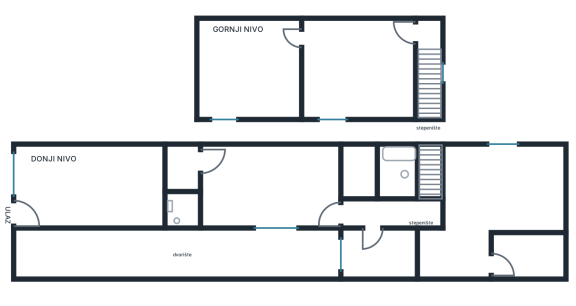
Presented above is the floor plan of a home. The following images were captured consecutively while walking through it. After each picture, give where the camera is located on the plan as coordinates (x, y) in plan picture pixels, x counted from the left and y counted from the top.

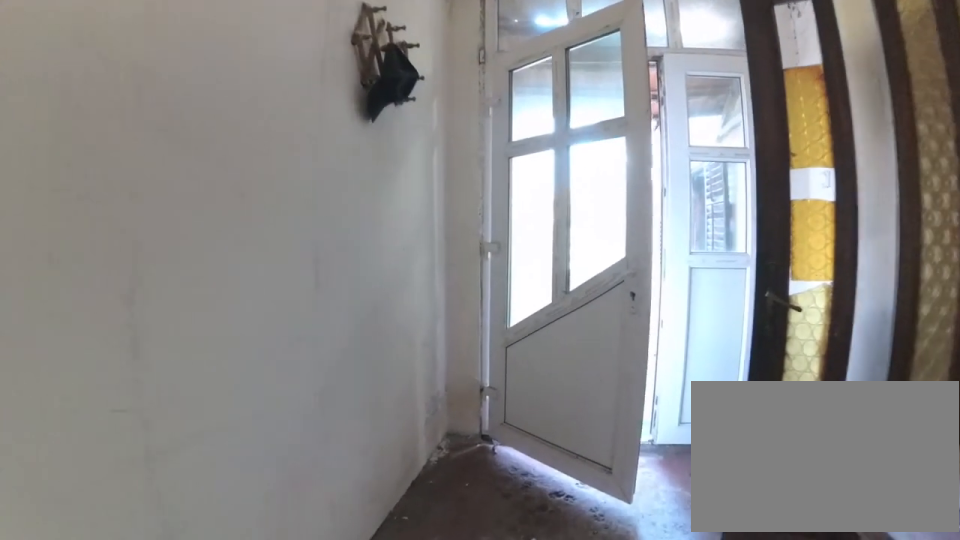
(417, 256)
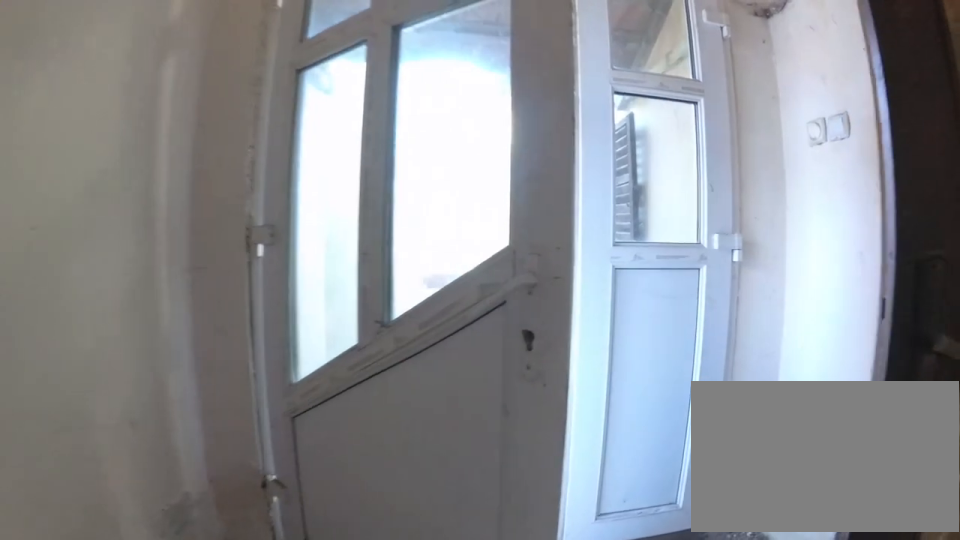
(396, 254)
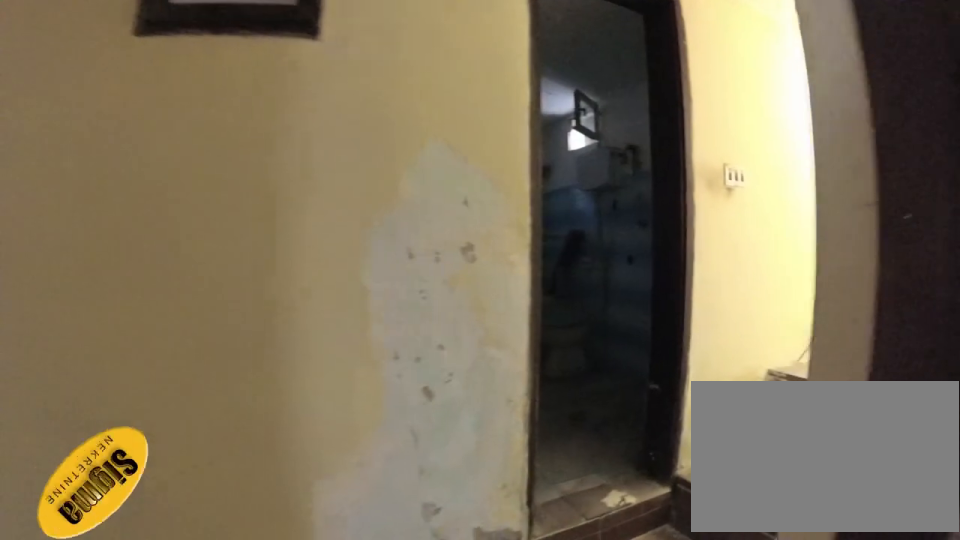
(376, 251)
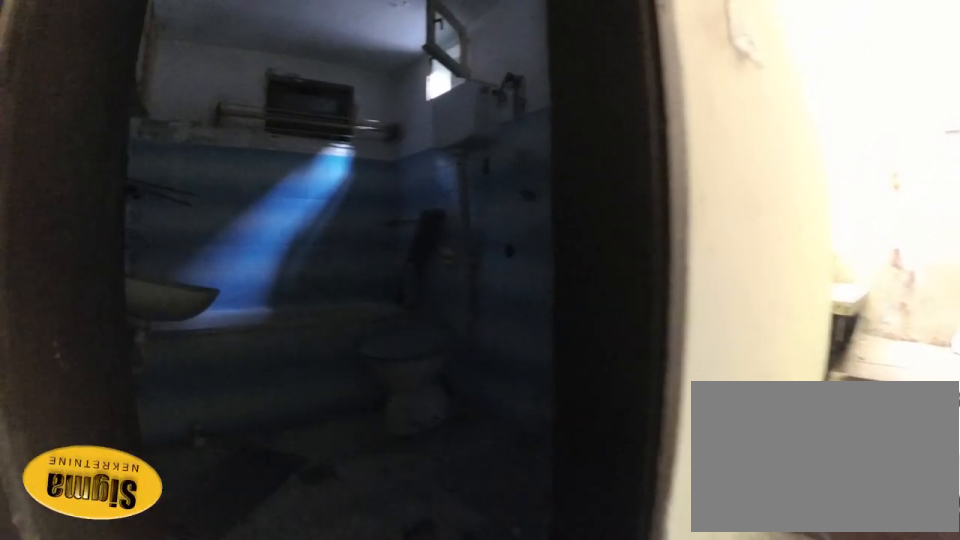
(390, 228)
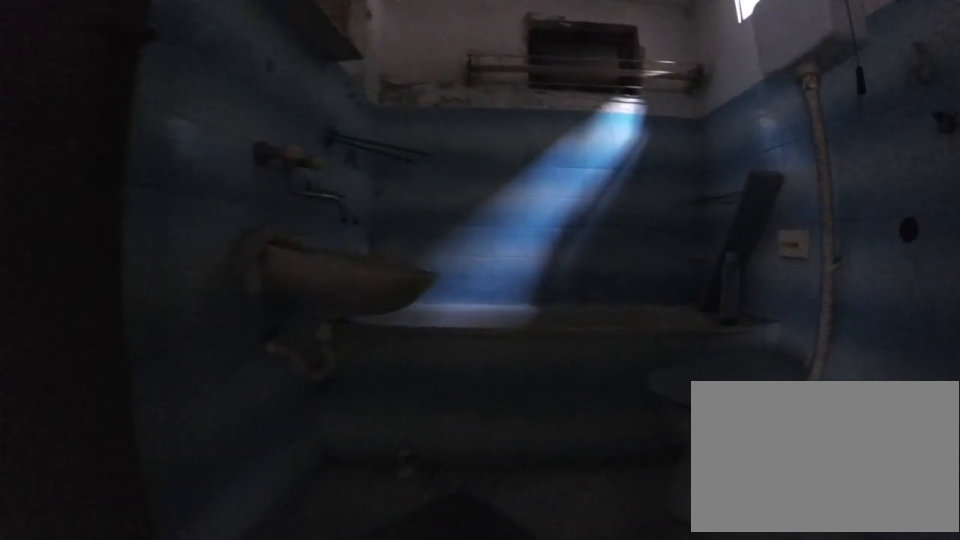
(404, 203)
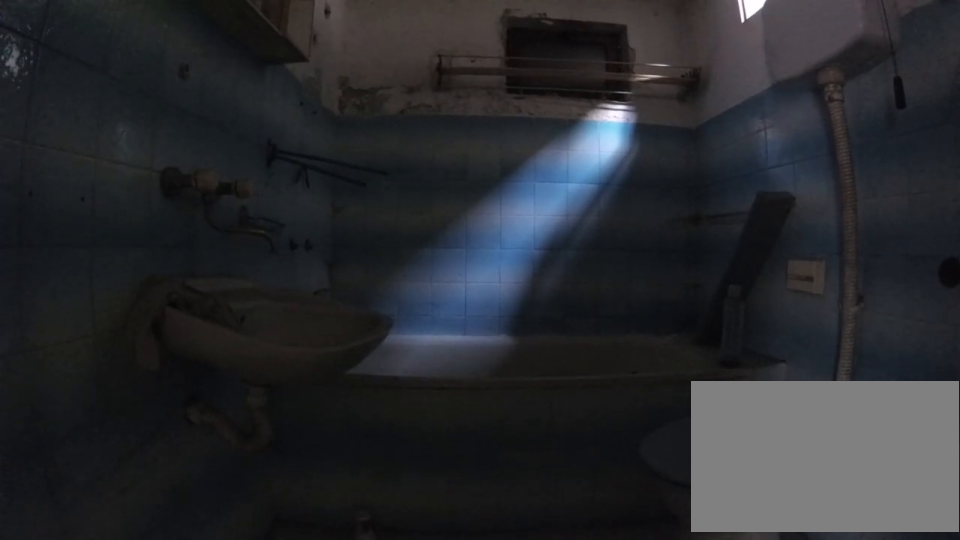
(403, 196)
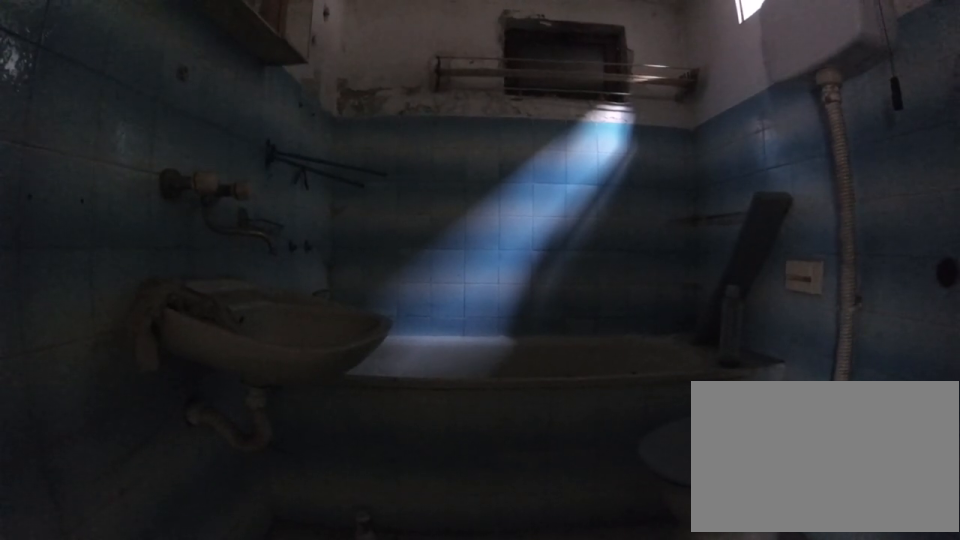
(403, 196)
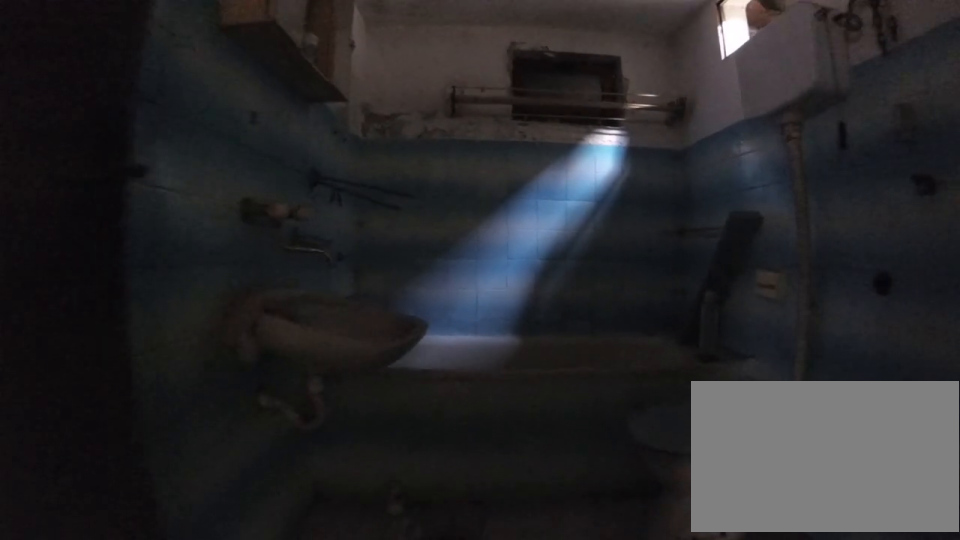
(400, 199)
